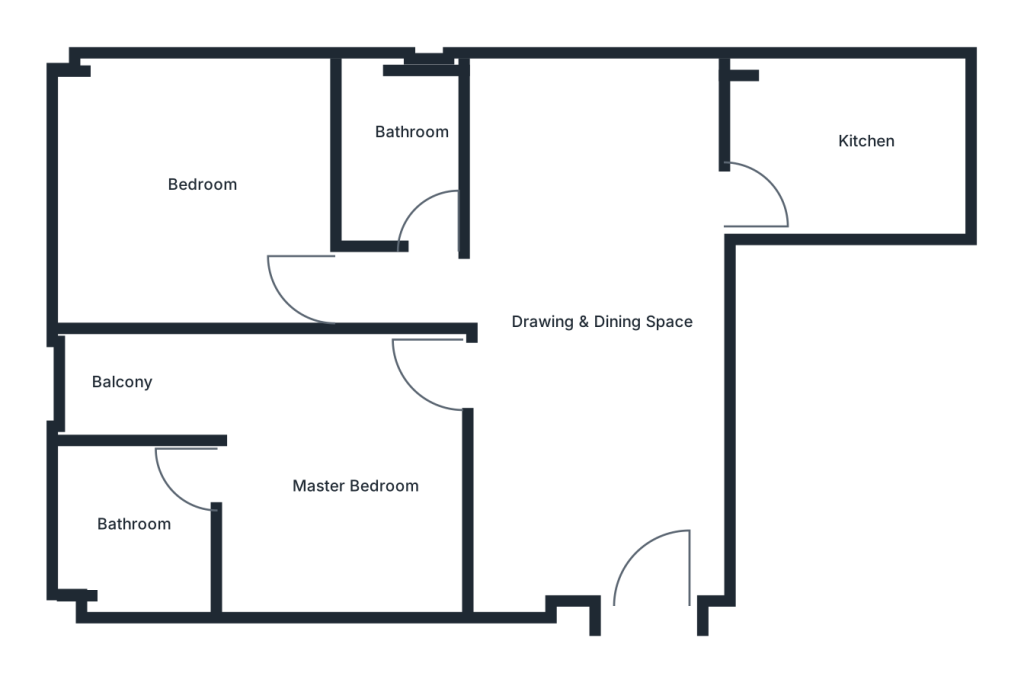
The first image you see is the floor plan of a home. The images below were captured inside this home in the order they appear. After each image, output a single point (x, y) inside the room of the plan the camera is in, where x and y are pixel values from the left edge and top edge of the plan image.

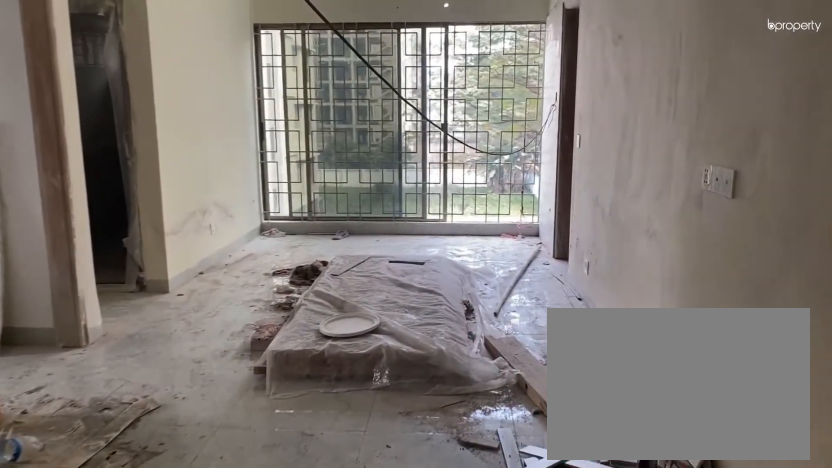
(636, 535)
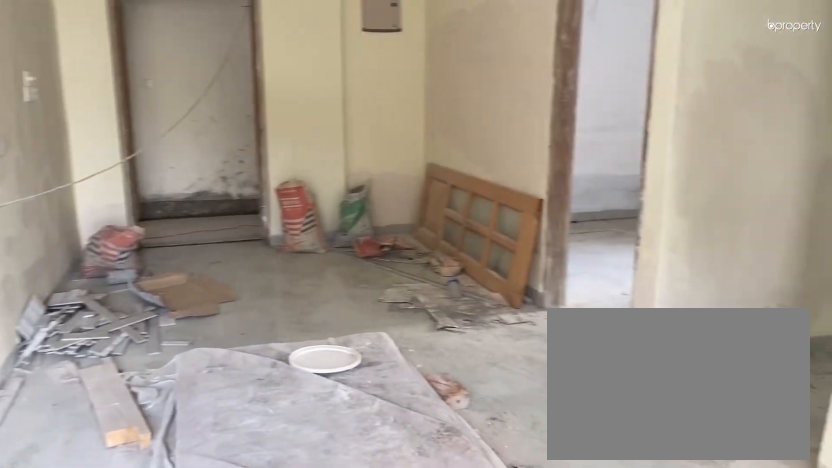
(612, 274)
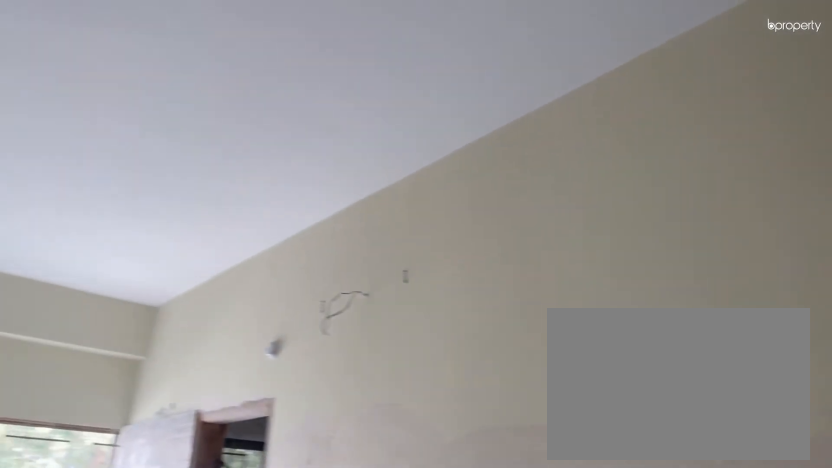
(612, 274)
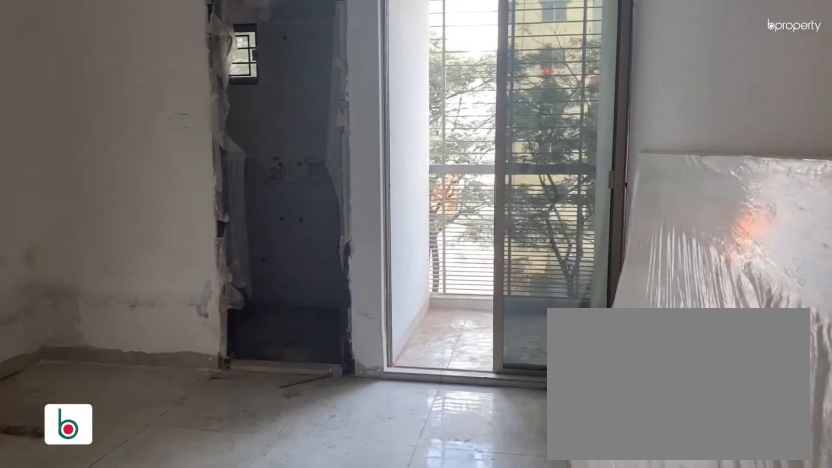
(420, 427)
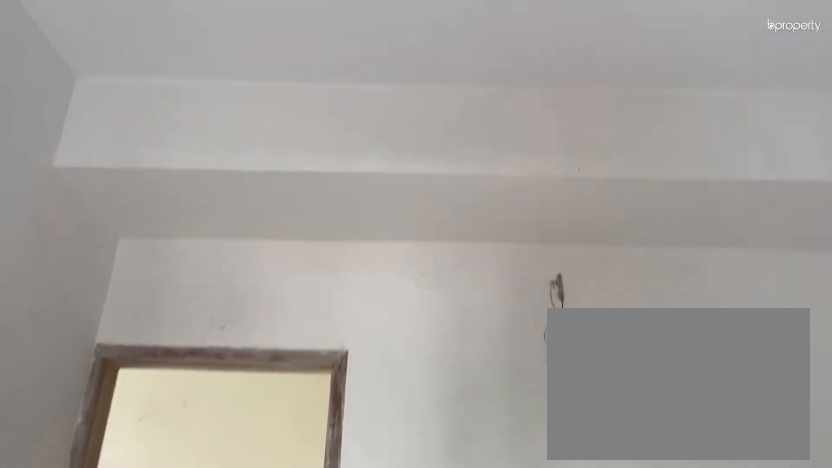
(325, 498)
